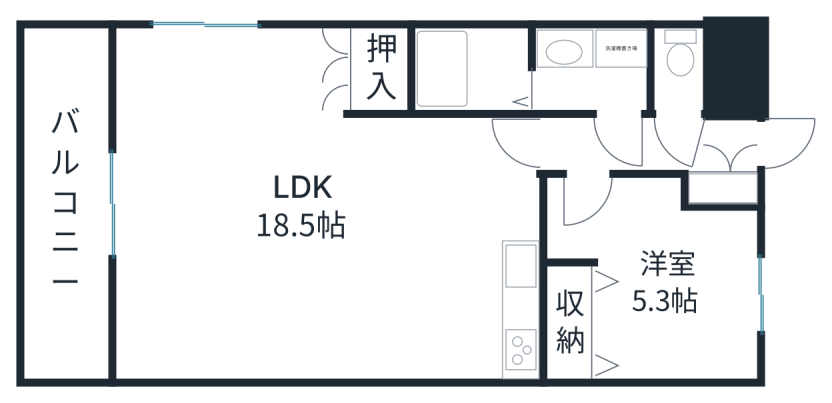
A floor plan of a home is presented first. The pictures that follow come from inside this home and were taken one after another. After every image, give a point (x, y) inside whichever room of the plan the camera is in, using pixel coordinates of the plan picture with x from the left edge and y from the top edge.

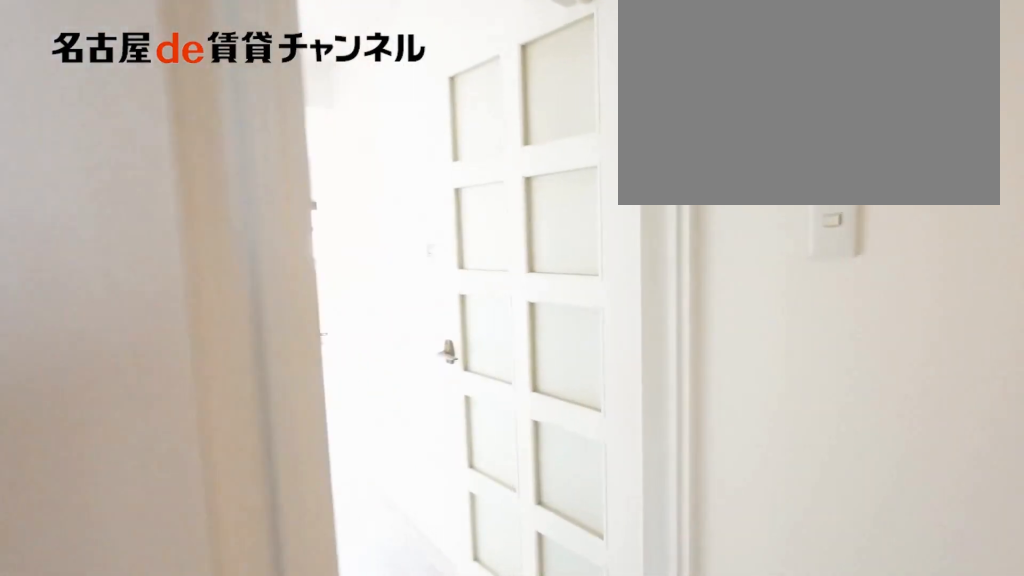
(574, 143)
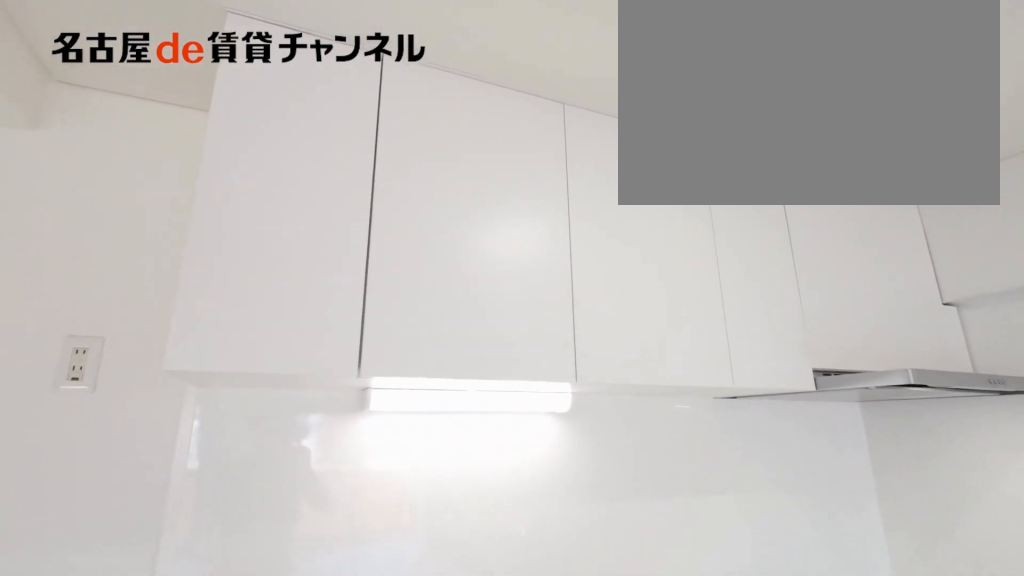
(530, 327)
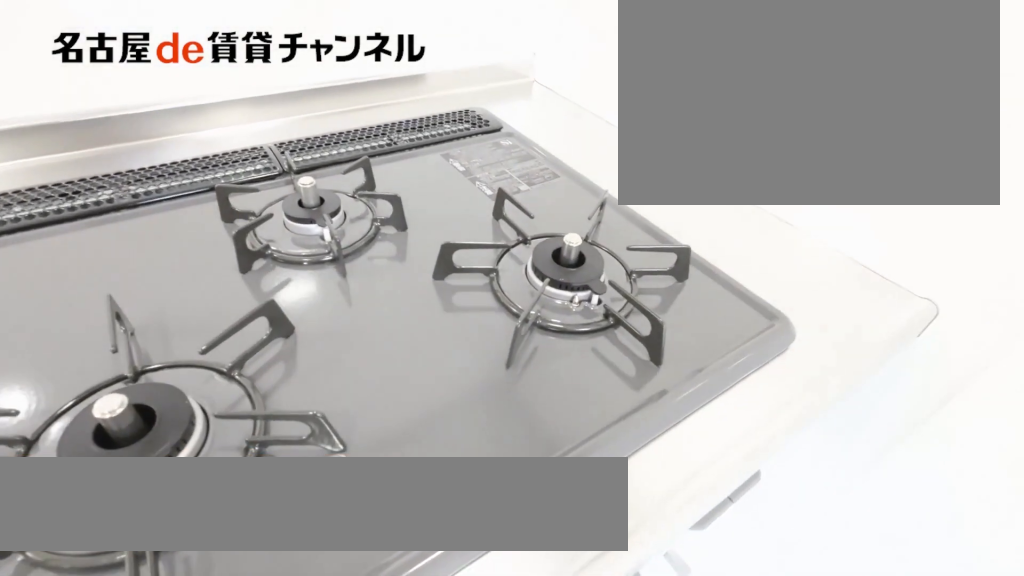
(530, 327)
